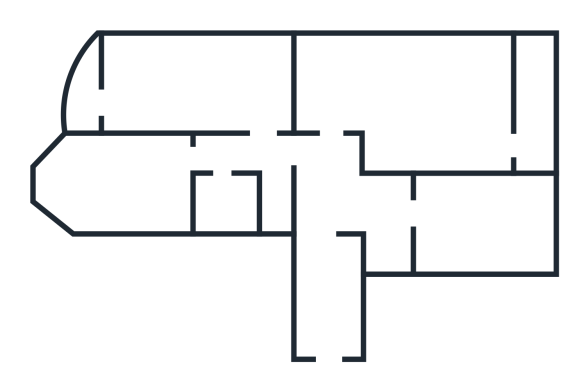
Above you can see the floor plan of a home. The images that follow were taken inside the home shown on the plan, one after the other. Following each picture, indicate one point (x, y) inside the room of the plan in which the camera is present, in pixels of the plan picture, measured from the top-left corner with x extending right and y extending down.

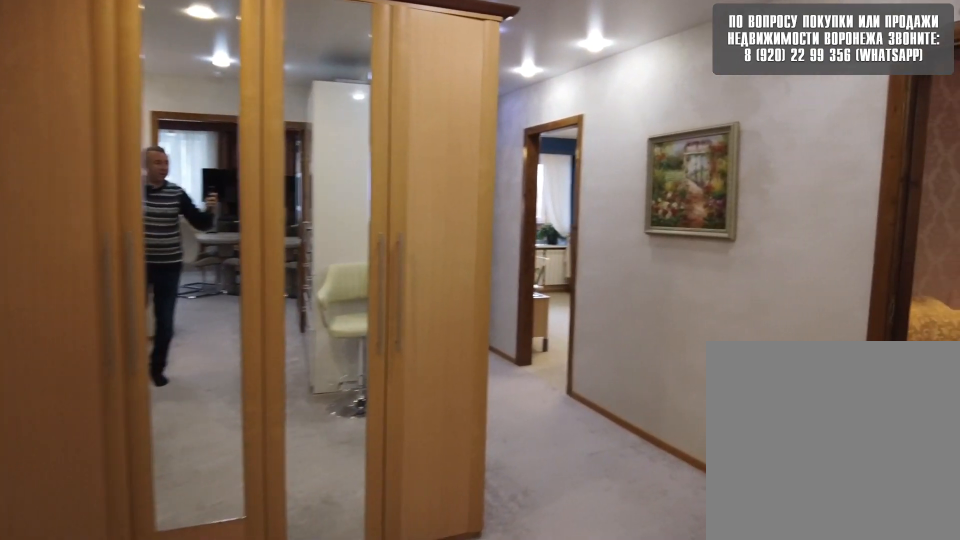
(338, 206)
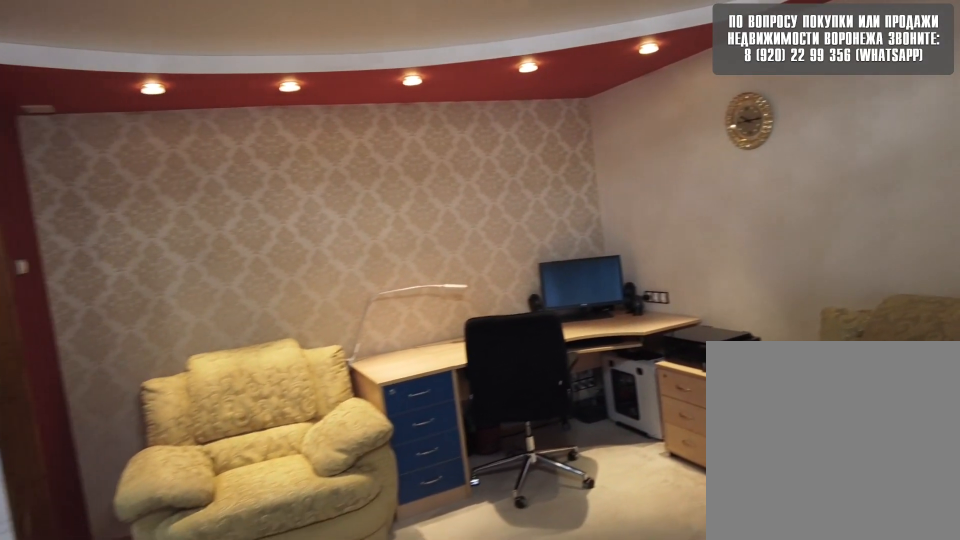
(375, 93)
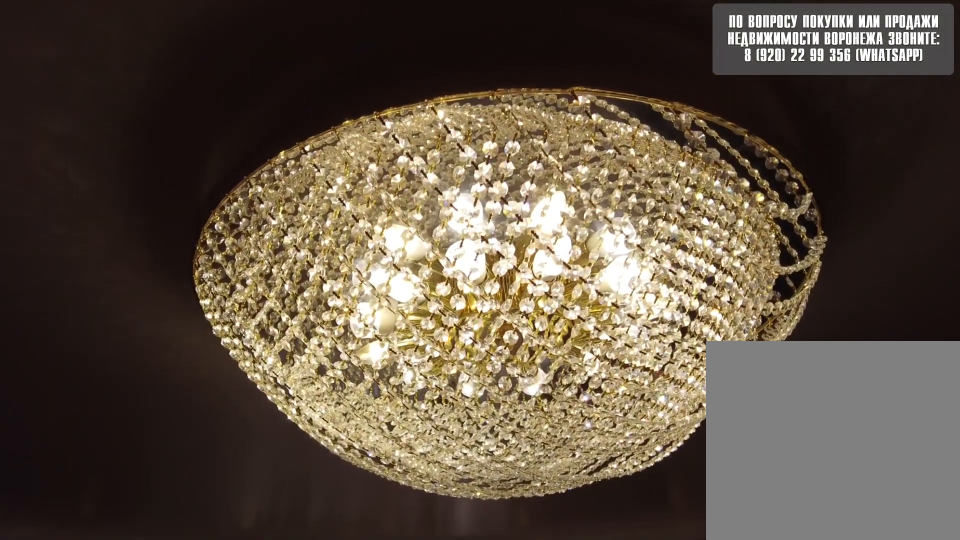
(375, 93)
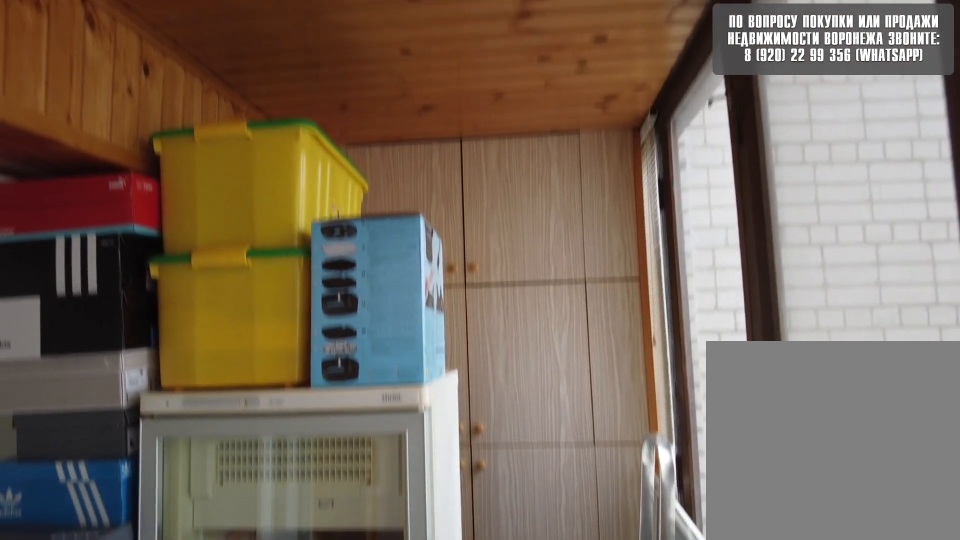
(546, 140)
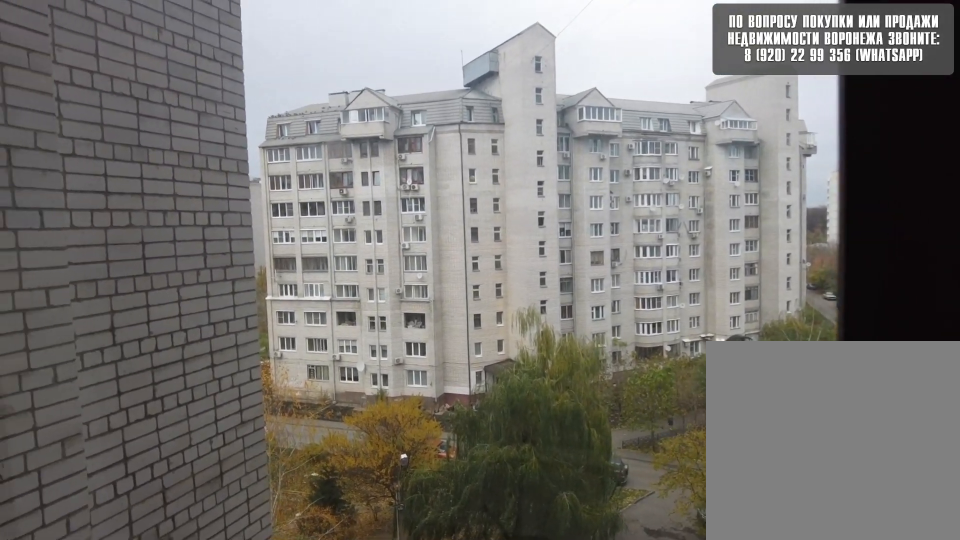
(546, 140)
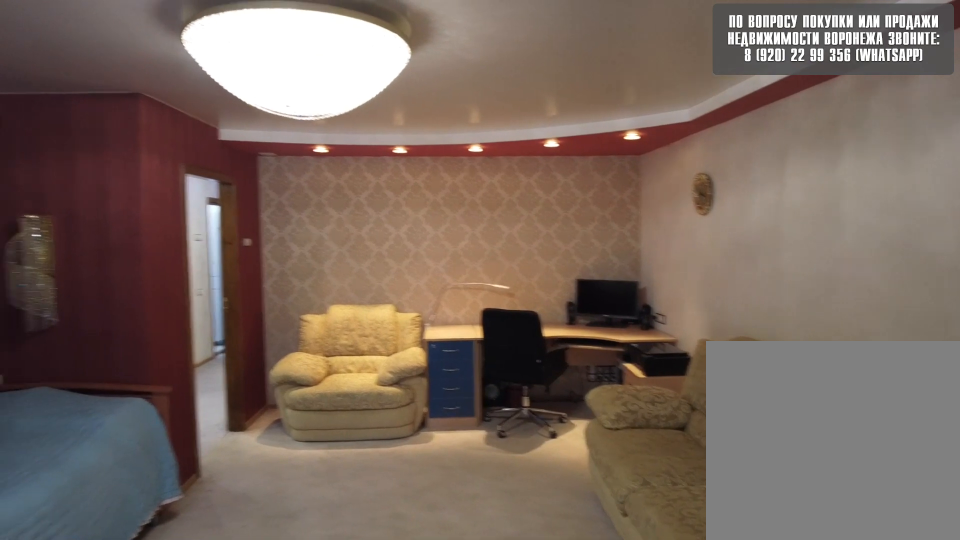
(454, 136)
